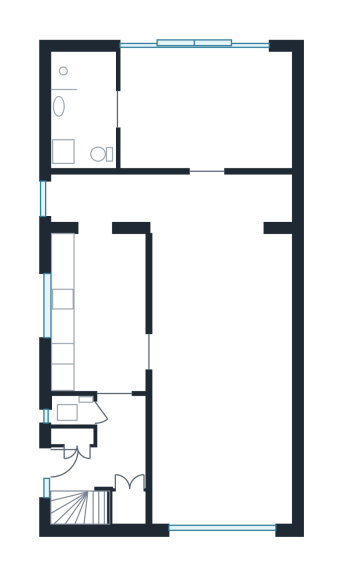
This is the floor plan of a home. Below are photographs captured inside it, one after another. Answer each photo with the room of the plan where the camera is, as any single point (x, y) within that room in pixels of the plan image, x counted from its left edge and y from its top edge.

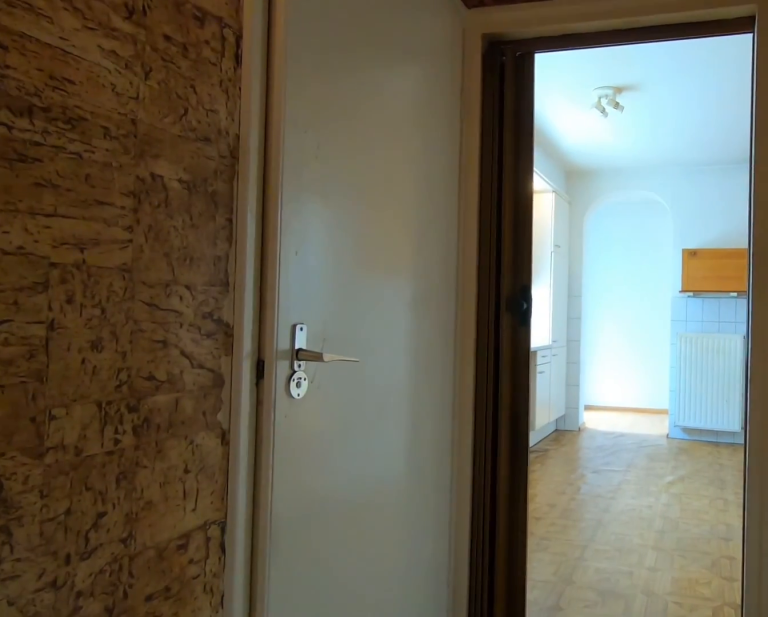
(106, 449)
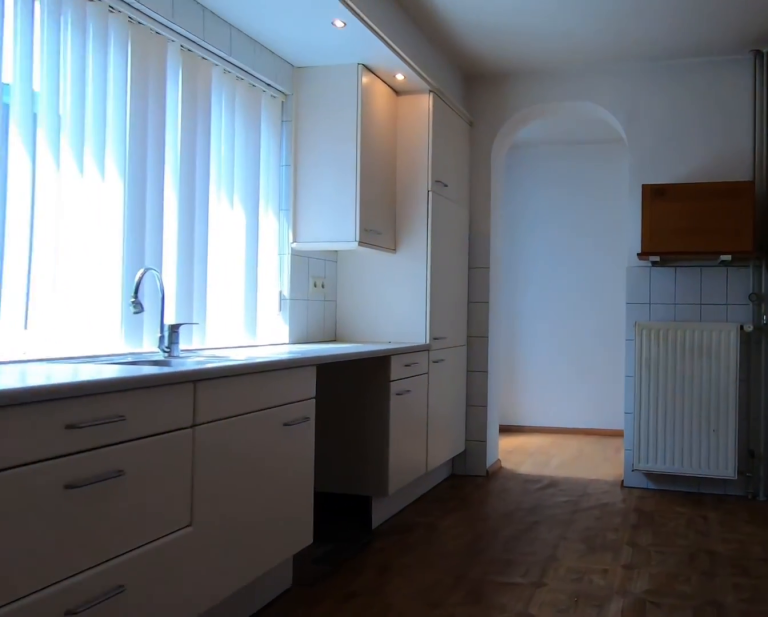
(109, 311)
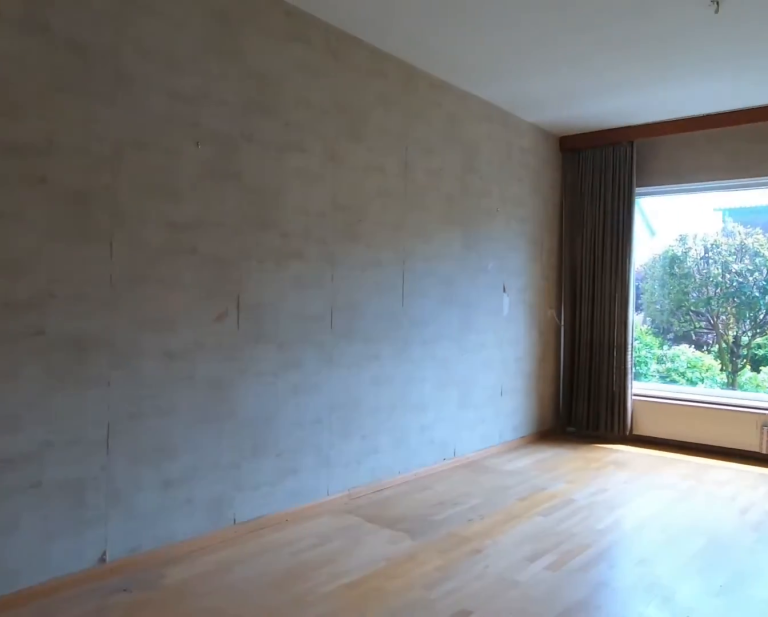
(220, 377)
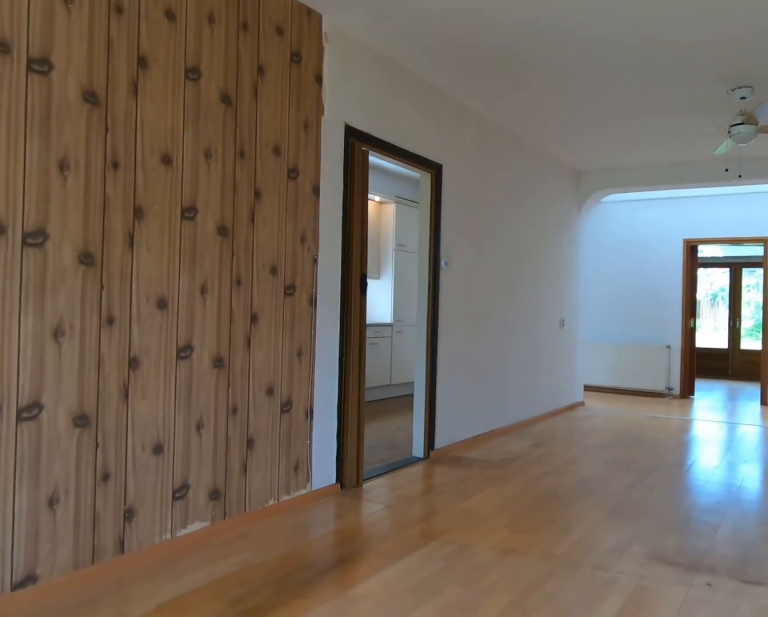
(220, 377)
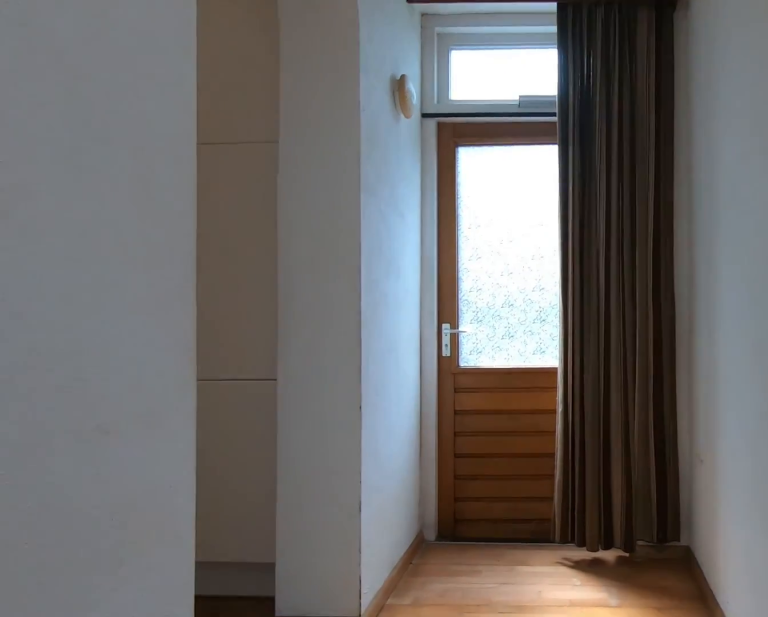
(172, 199)
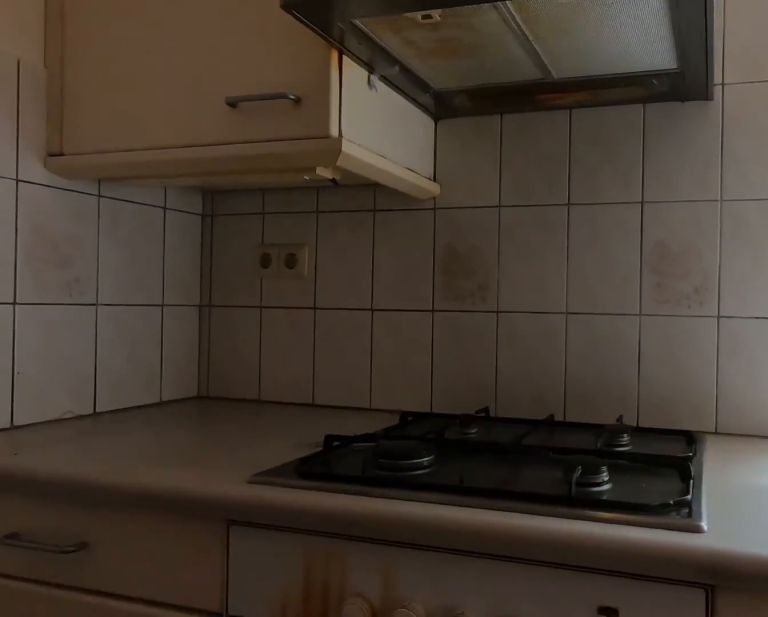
(109, 311)
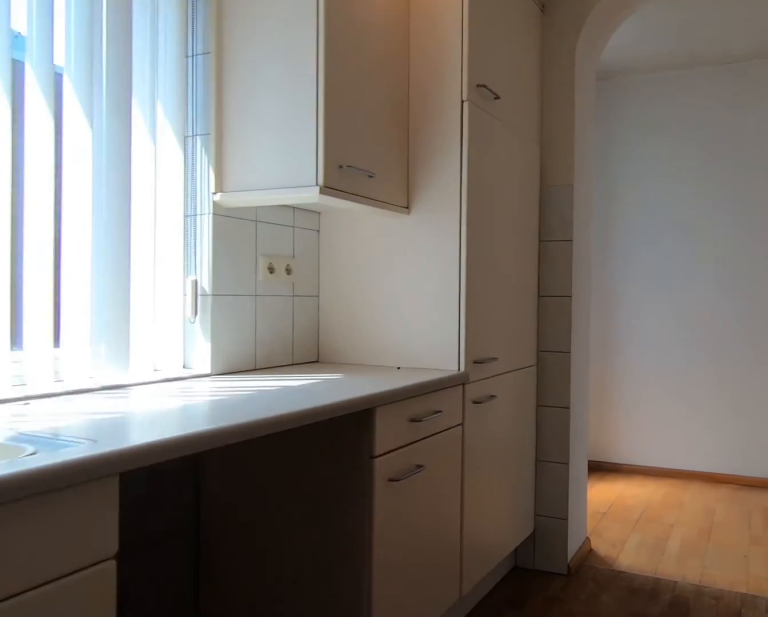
(109, 311)
